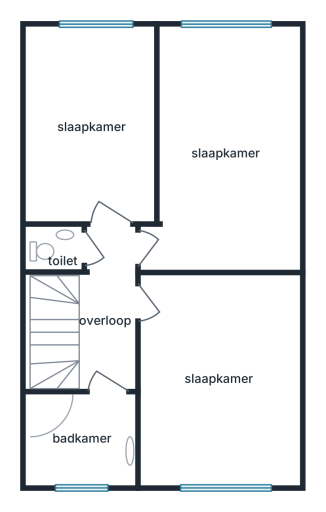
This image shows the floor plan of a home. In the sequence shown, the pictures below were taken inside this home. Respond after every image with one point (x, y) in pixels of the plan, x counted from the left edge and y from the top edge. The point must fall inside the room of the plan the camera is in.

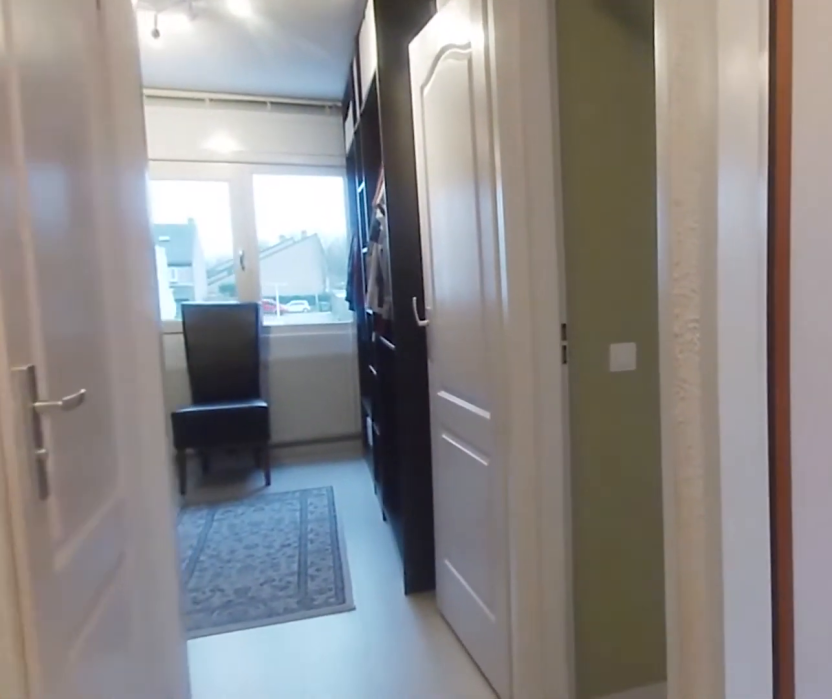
(106, 310)
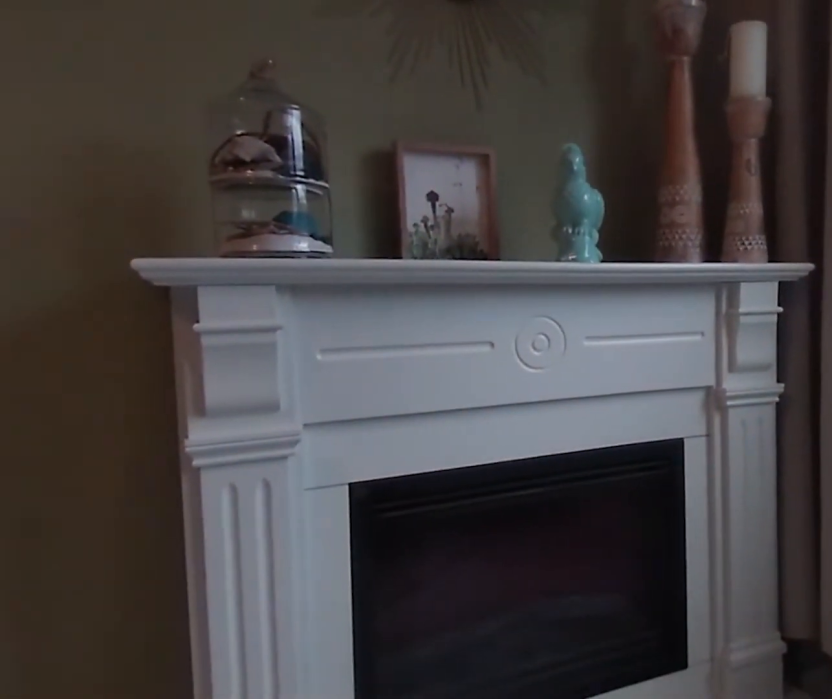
(253, 244)
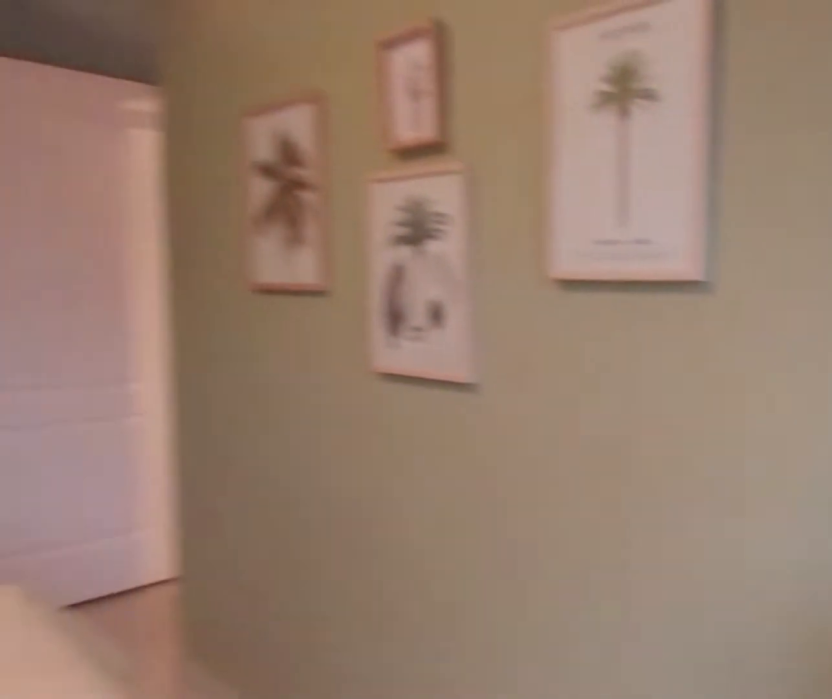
(253, 244)
